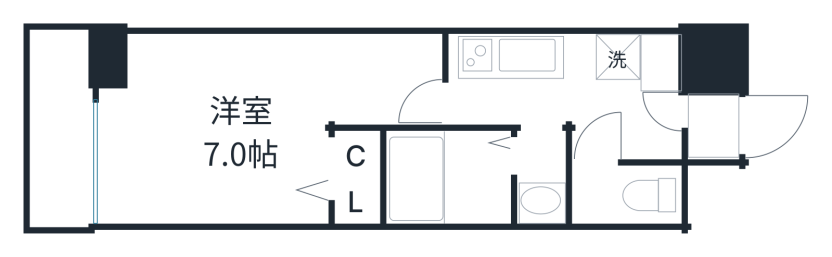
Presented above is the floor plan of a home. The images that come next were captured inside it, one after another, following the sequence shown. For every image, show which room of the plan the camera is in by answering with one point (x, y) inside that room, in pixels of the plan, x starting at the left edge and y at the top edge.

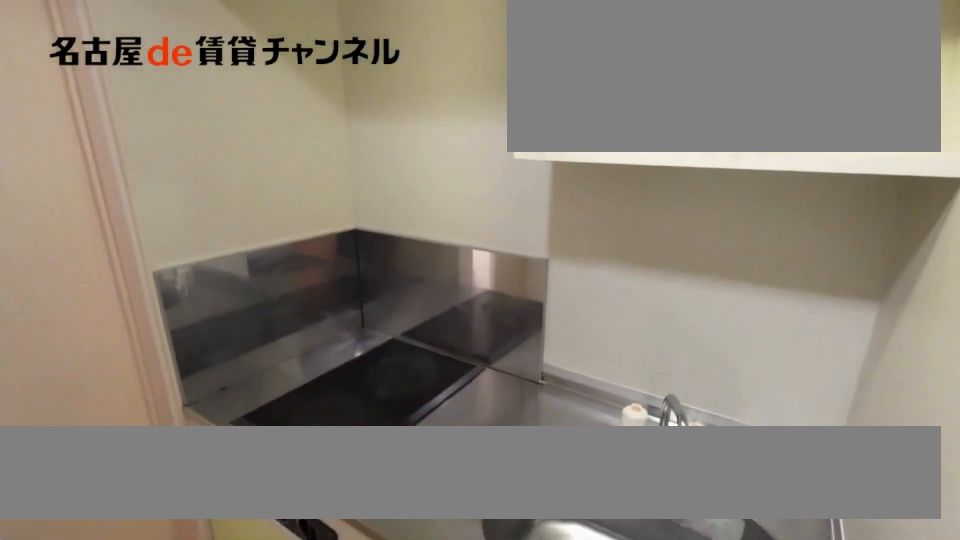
(521, 56)
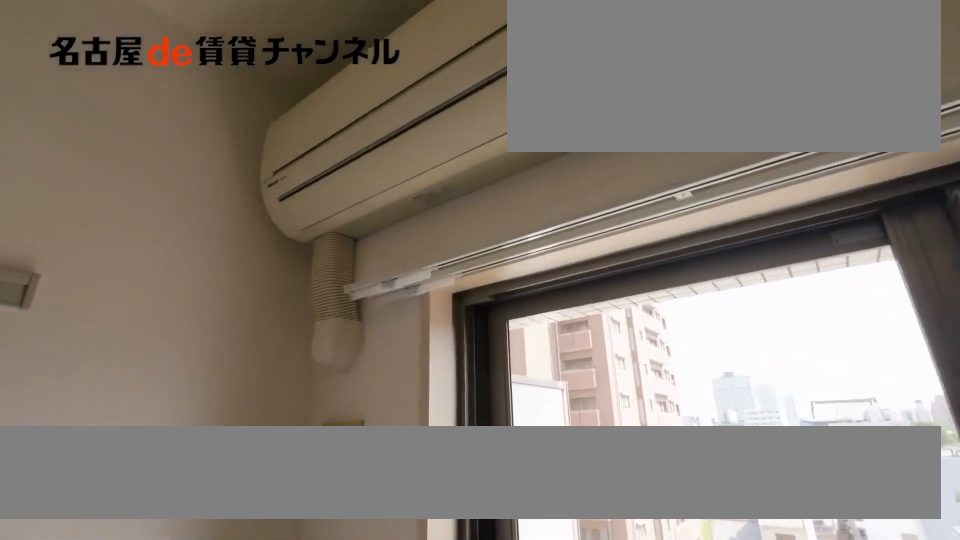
(246, 119)
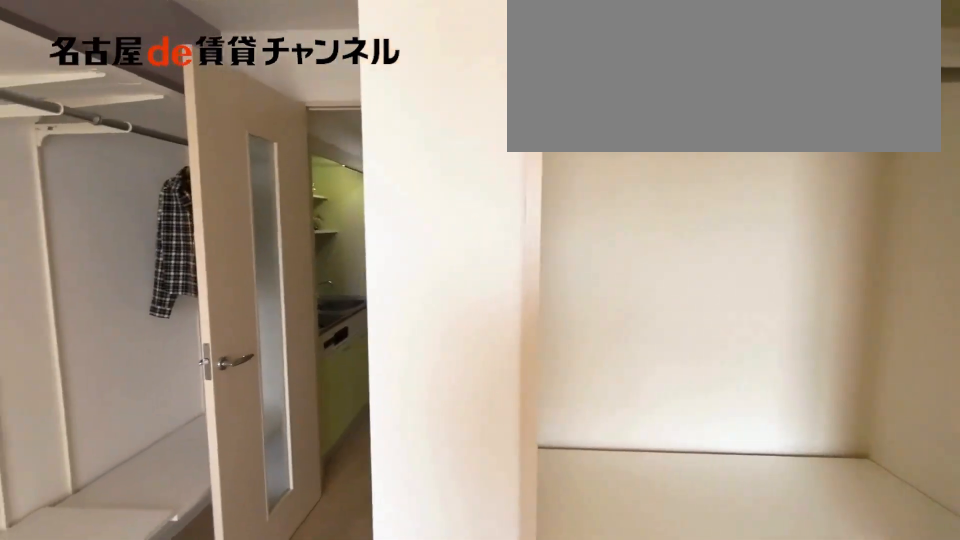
(354, 178)
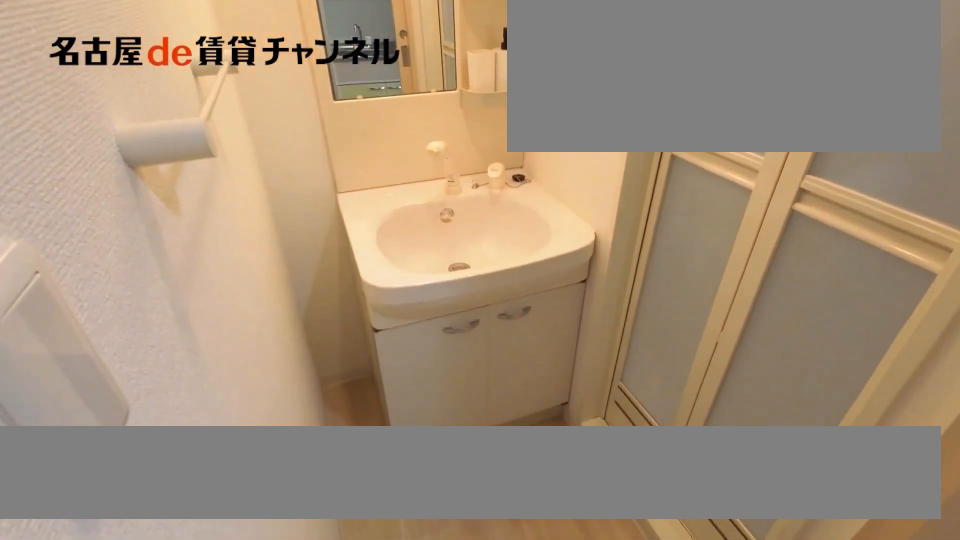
(550, 177)
